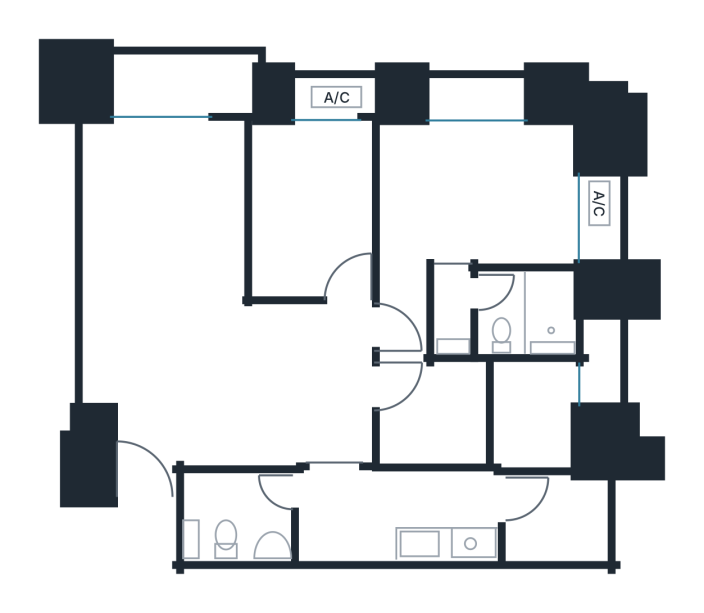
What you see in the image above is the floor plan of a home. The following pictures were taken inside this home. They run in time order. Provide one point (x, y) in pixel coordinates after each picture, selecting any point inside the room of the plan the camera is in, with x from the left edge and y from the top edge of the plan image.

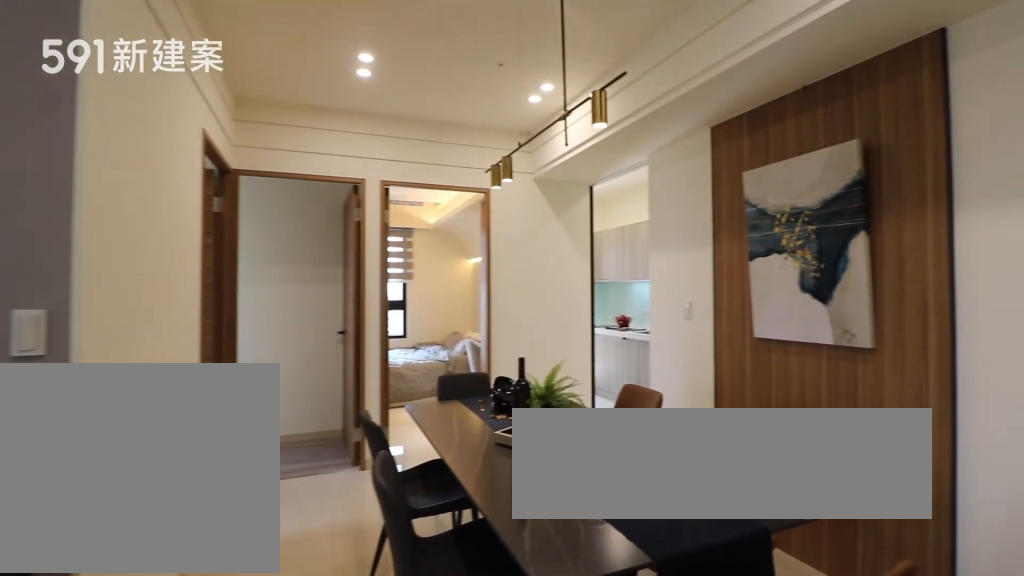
(272, 382)
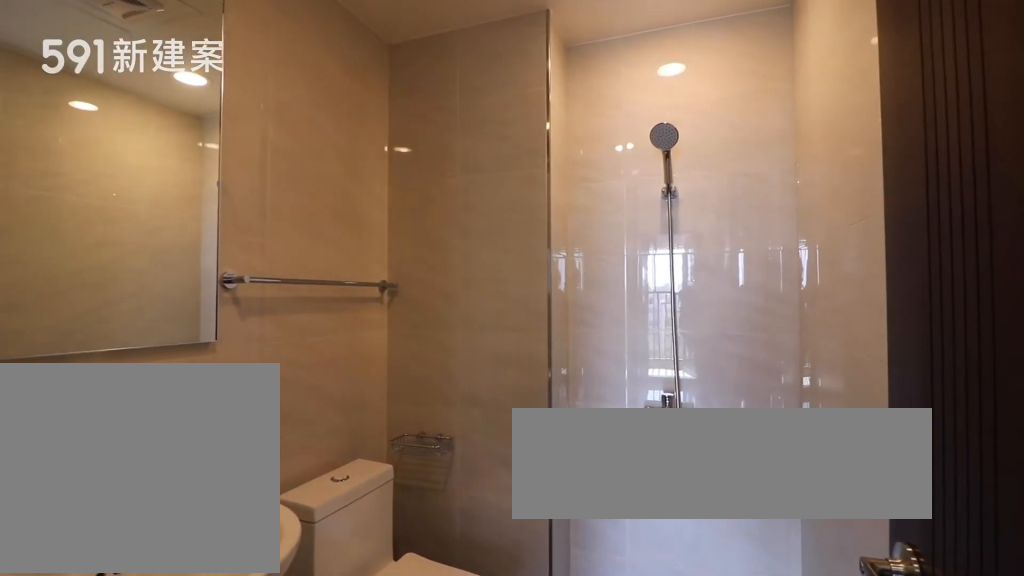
(239, 521)
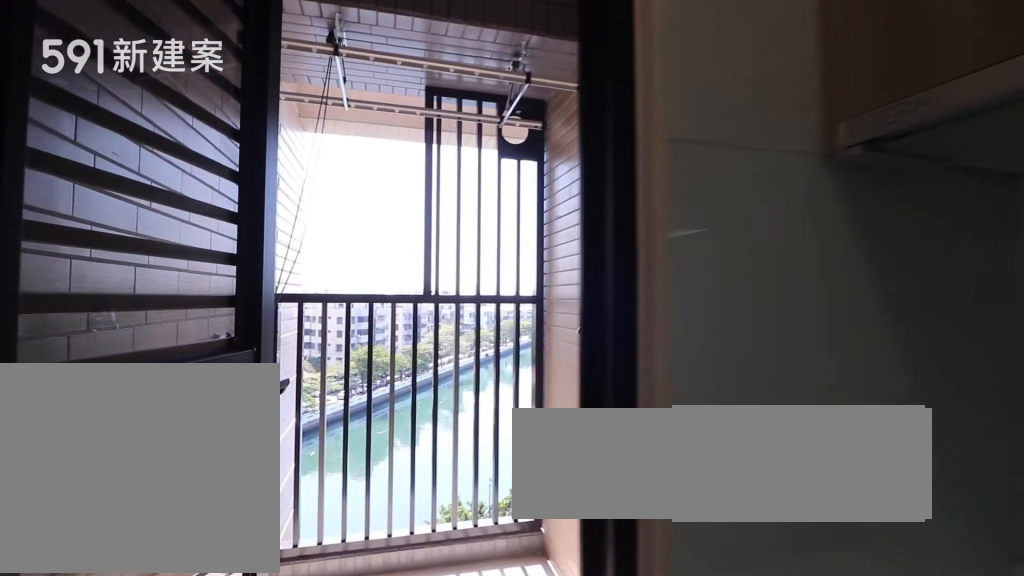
(554, 520)
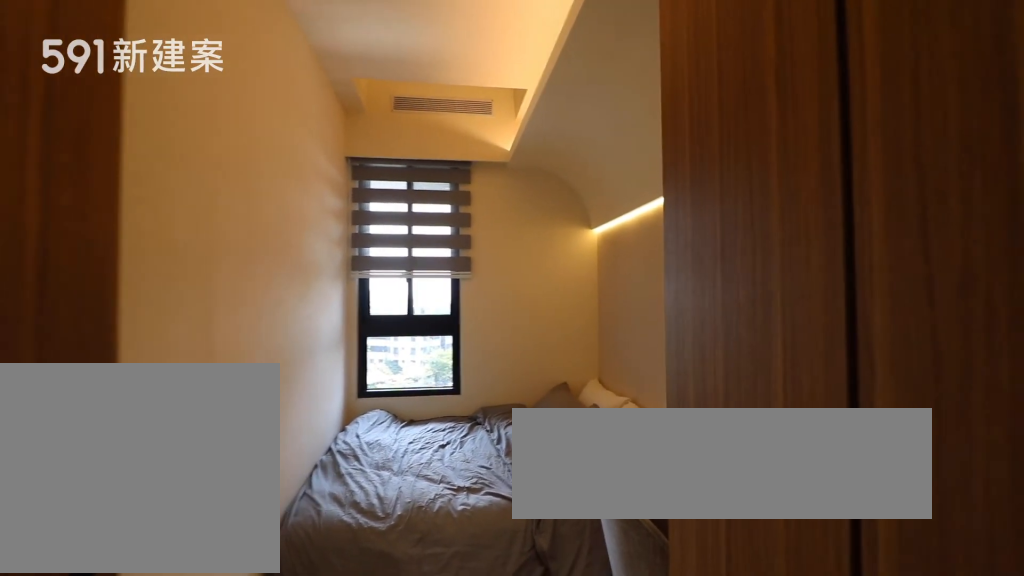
(480, 416)
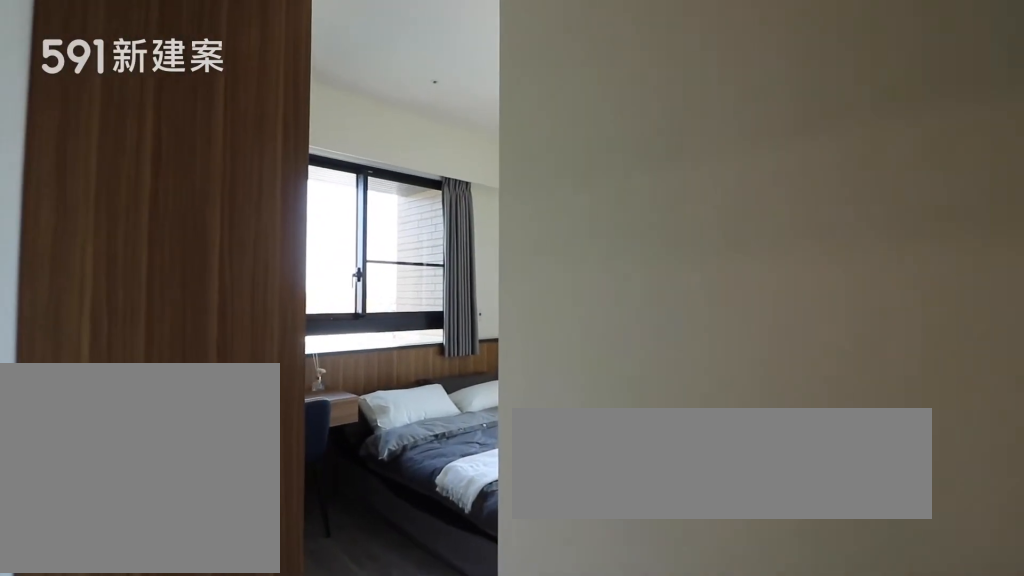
(479, 193)
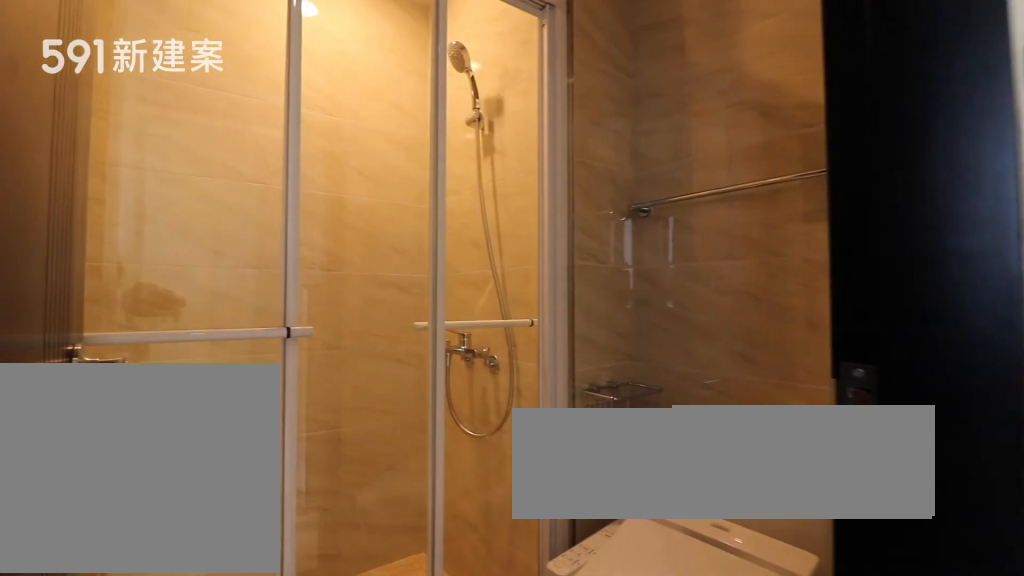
(510, 309)
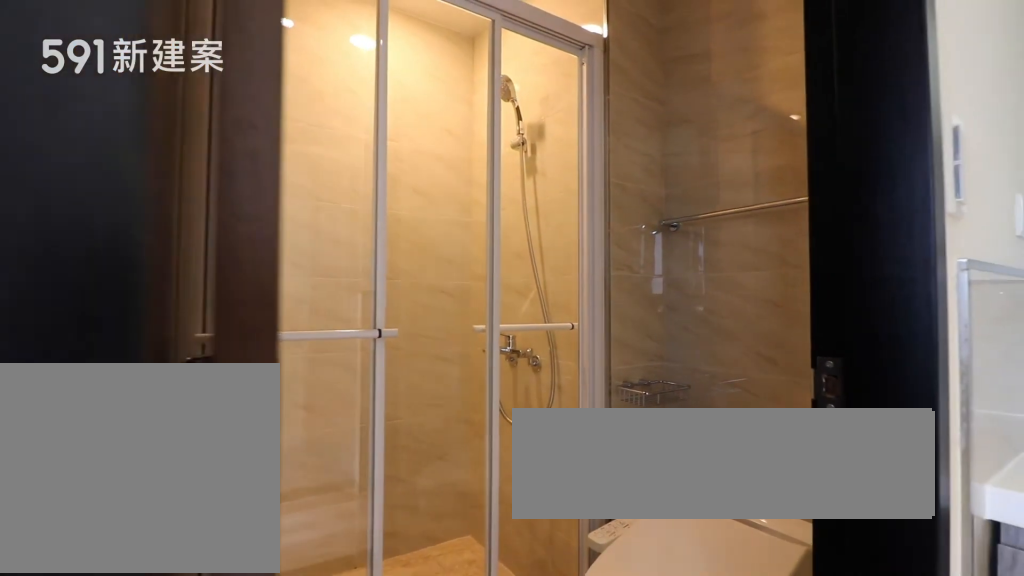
(510, 309)
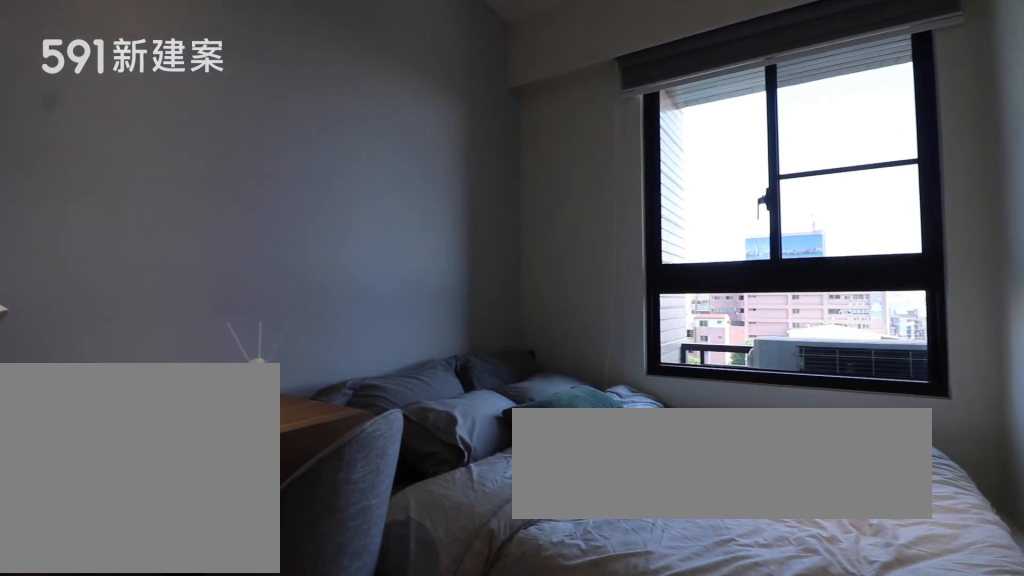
(311, 206)
